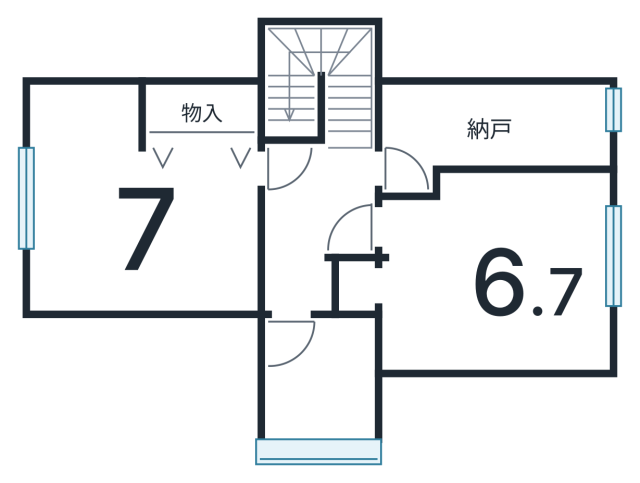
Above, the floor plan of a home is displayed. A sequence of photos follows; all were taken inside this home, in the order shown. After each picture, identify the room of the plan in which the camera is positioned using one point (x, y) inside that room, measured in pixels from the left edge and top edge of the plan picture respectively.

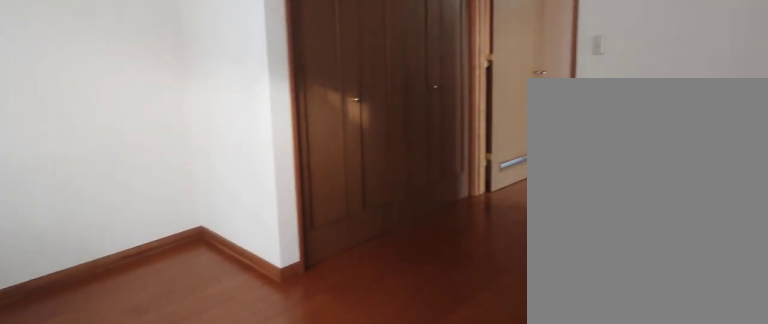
(146, 234)
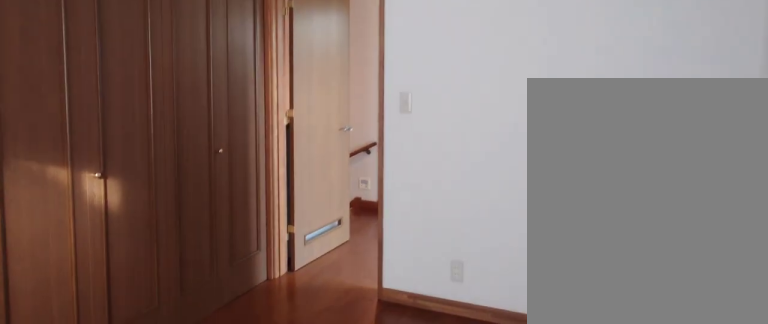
(146, 234)
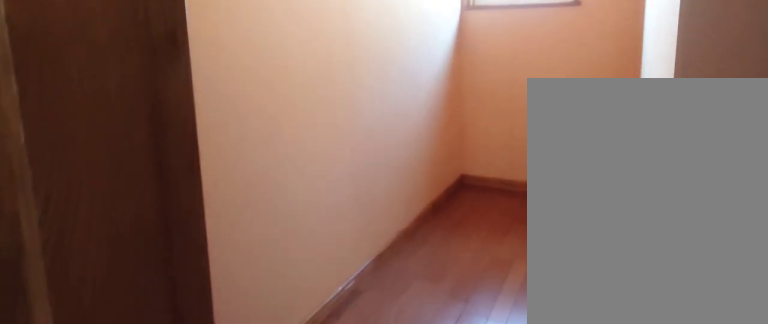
(503, 130)
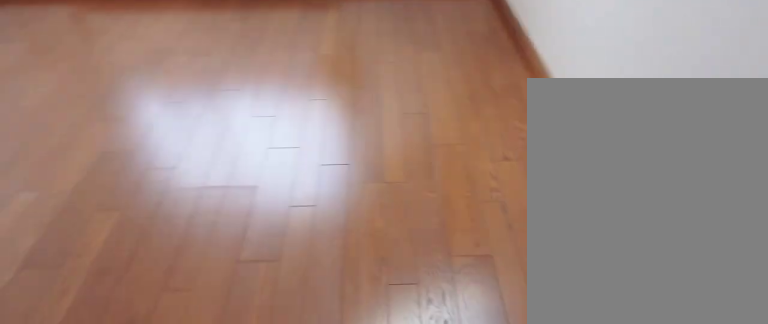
(506, 275)
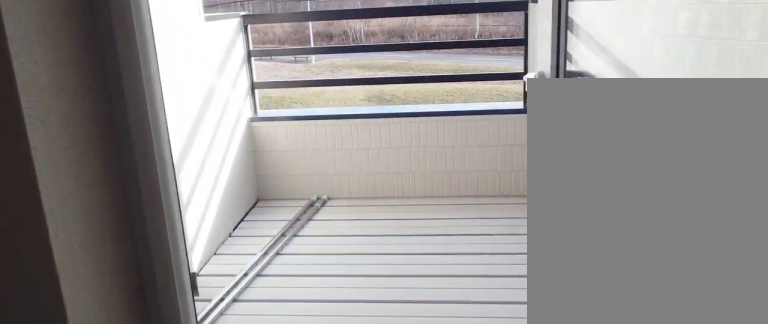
(324, 409)
